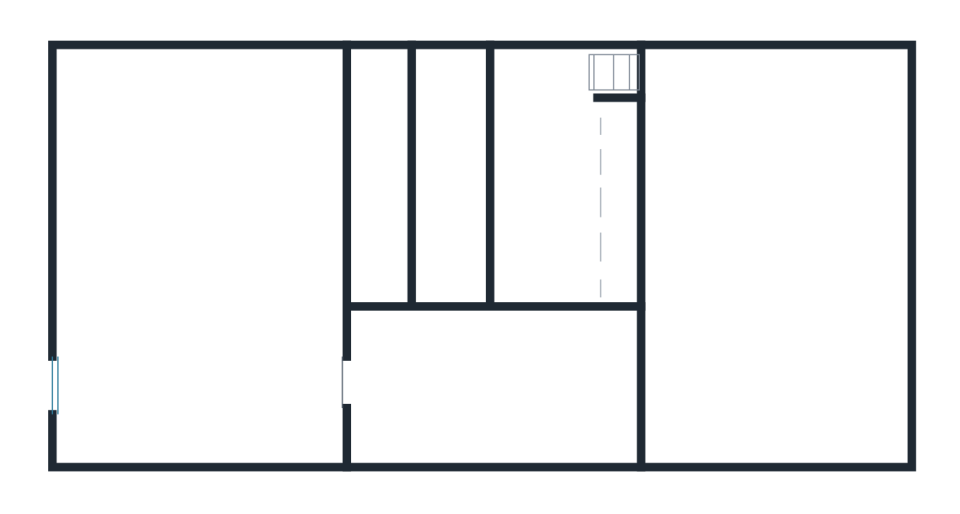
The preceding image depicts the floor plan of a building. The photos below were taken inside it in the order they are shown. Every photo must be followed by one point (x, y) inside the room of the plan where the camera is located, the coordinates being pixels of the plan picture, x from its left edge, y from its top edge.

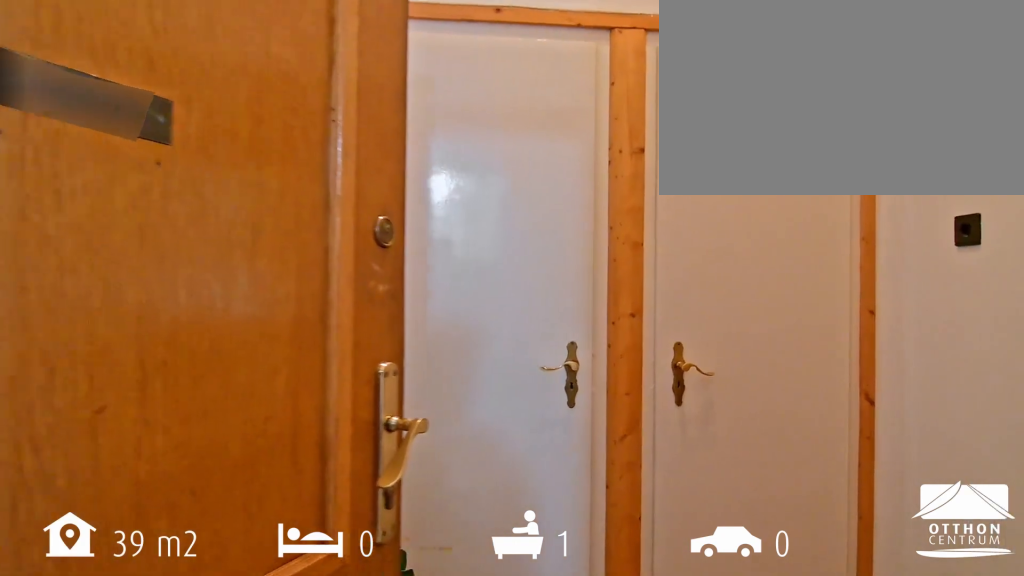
(494, 393)
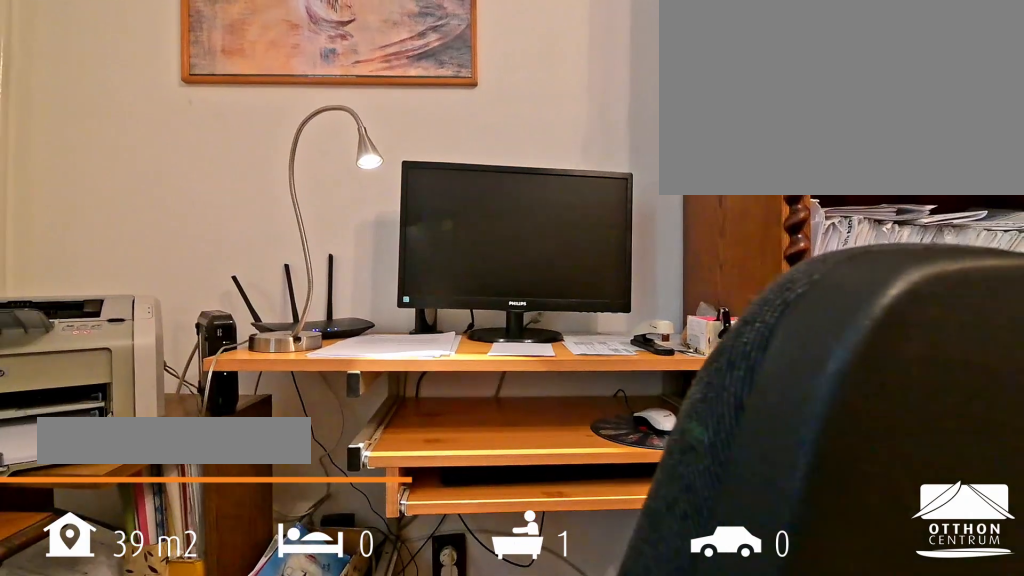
(781, 249)
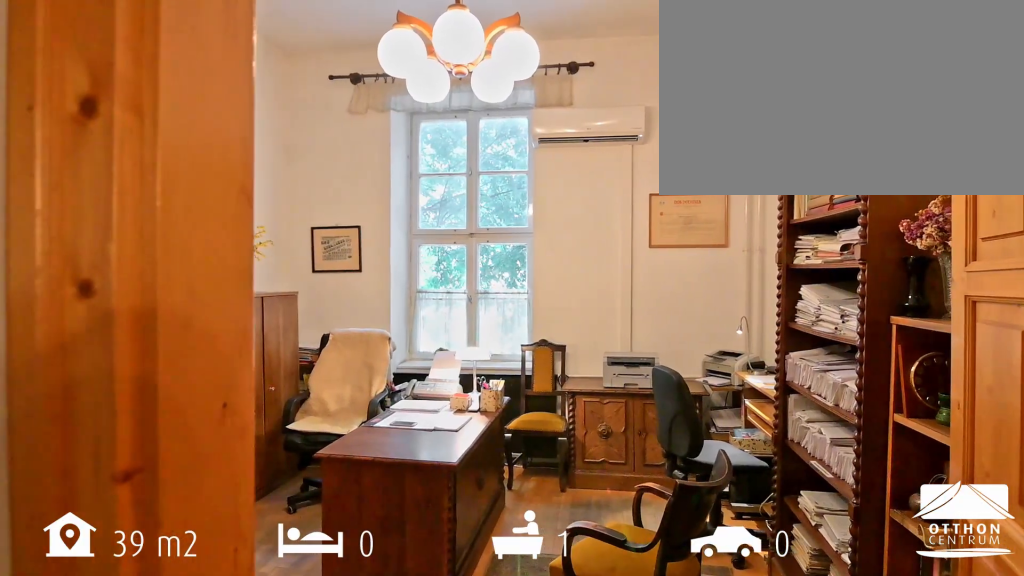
(781, 249)
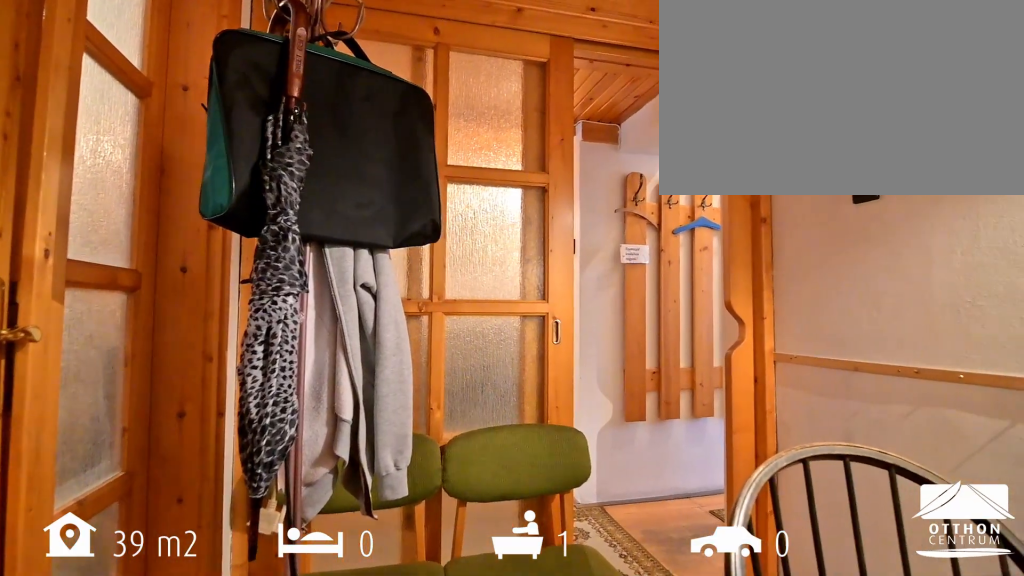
(553, 191)
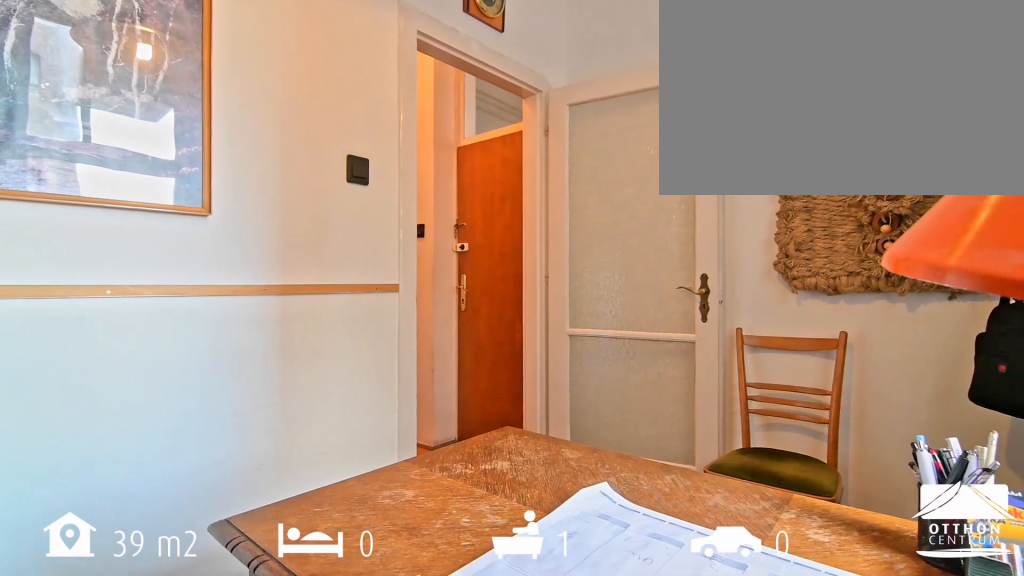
(199, 252)
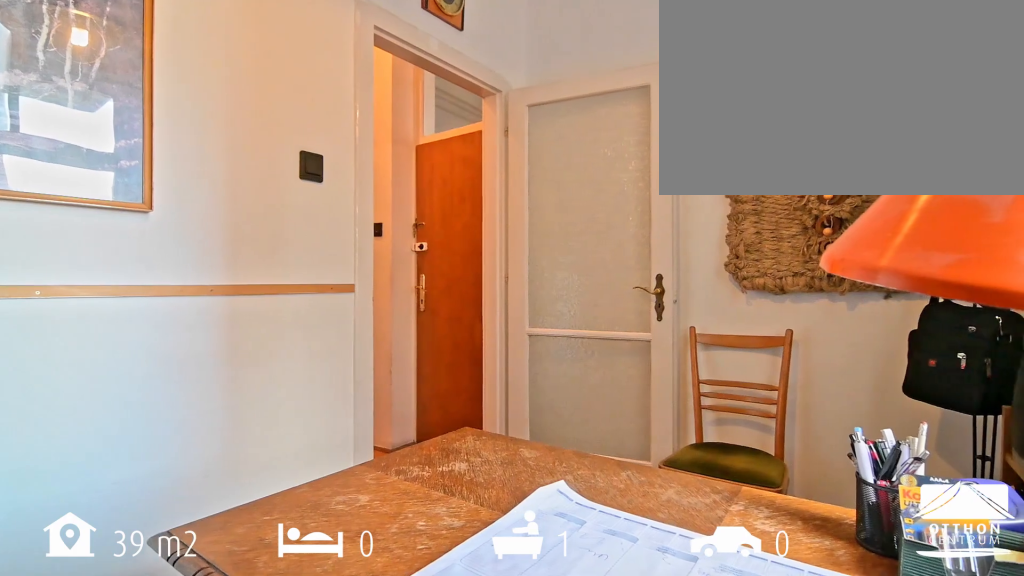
(282, 236)
